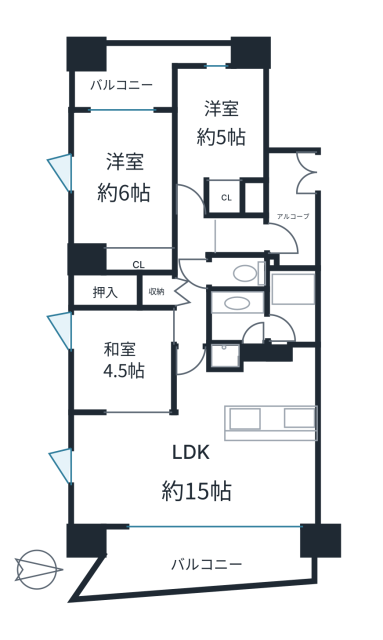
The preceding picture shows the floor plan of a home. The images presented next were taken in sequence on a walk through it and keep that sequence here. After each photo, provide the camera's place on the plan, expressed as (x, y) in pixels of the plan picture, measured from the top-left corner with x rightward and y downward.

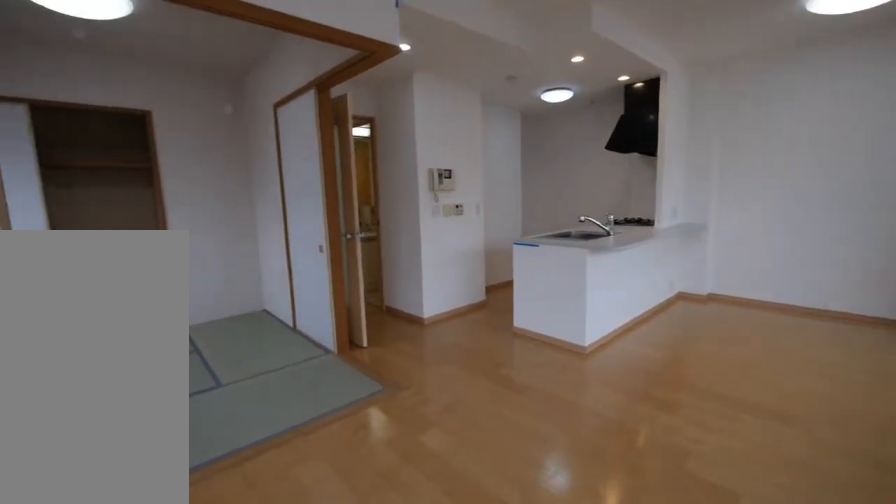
(124, 455)
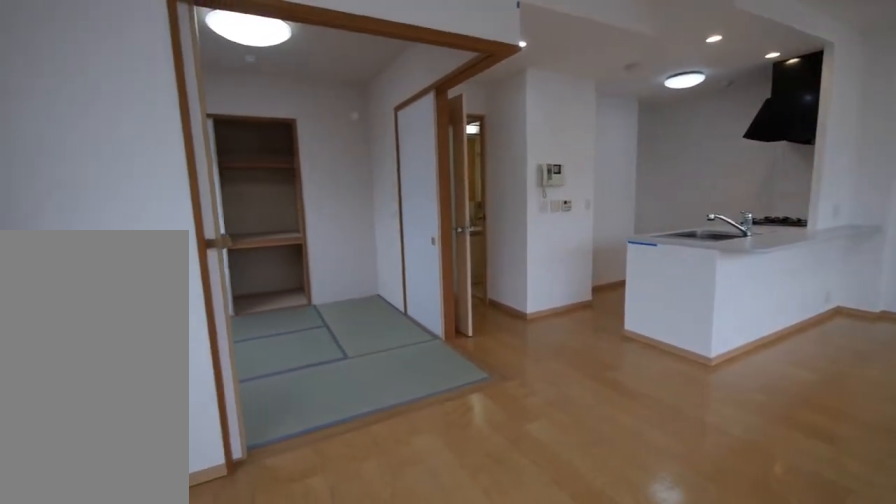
(124, 455)
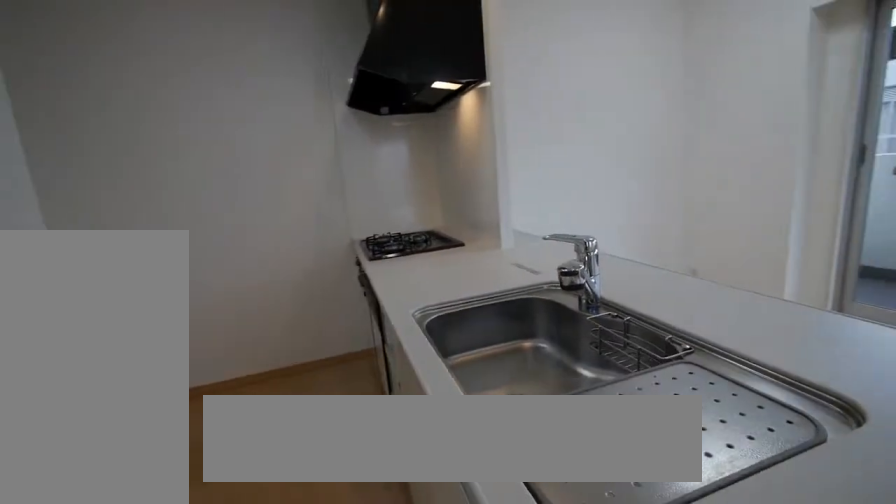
(250, 385)
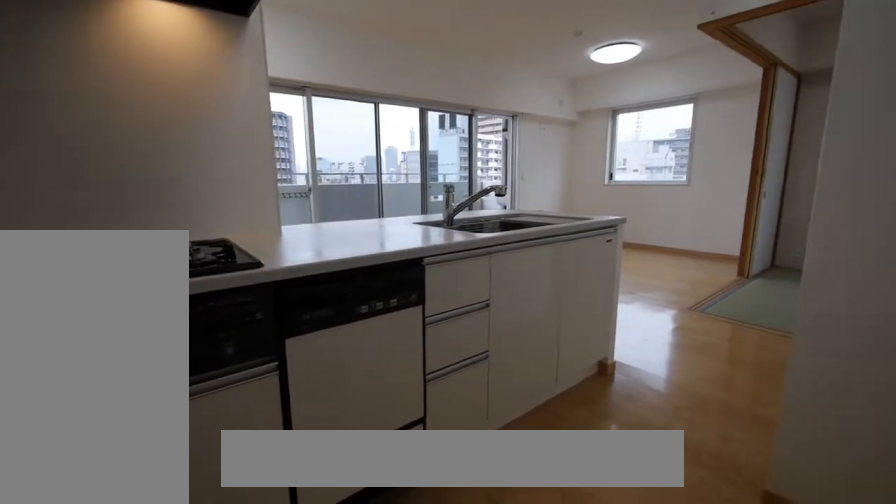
(250, 386)
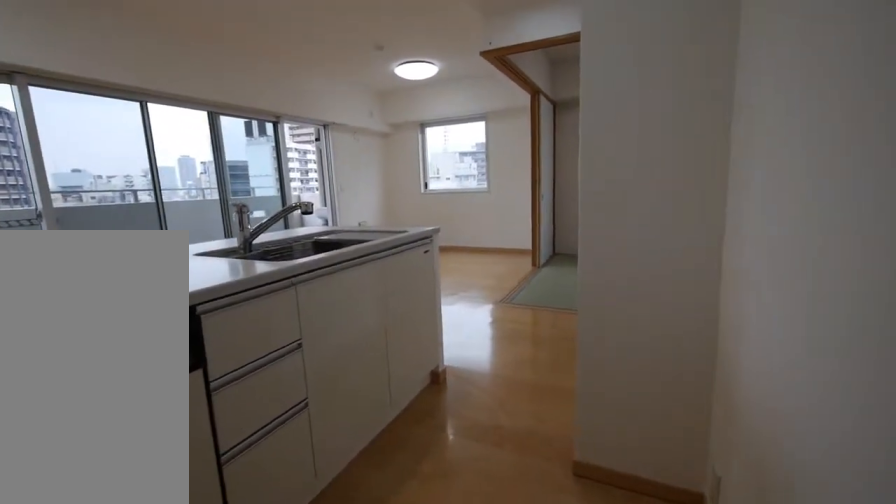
(250, 386)
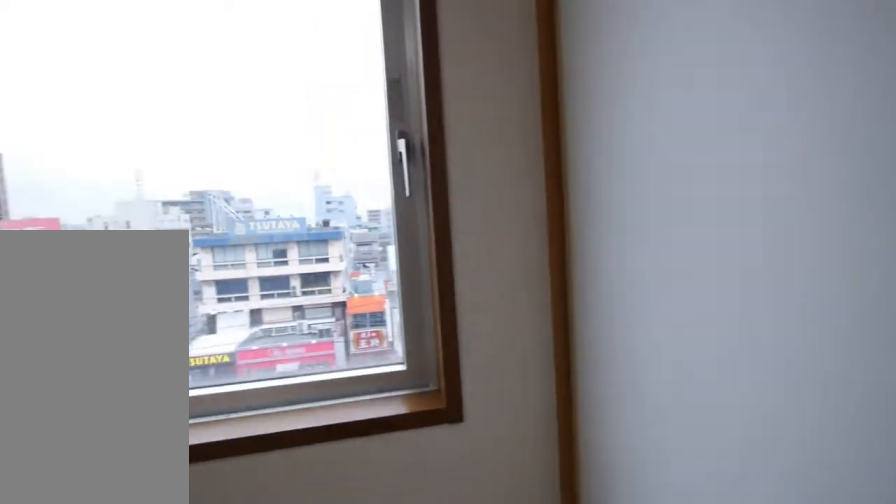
(111, 373)
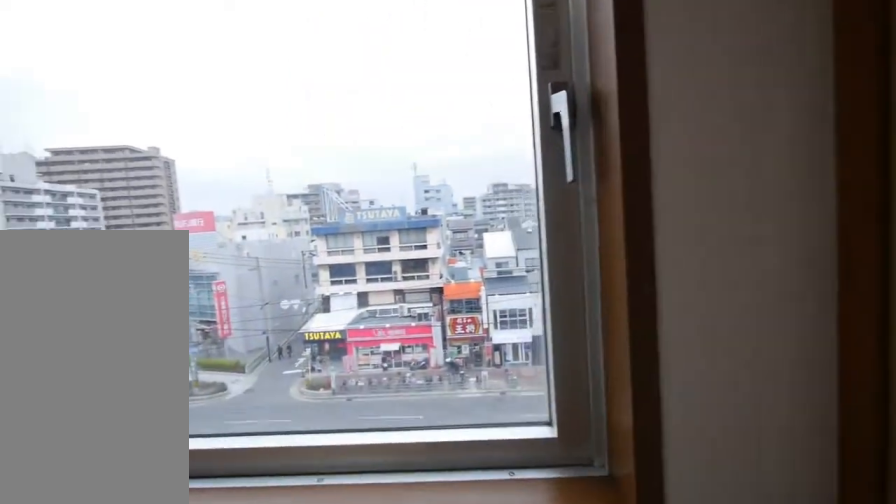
(110, 373)
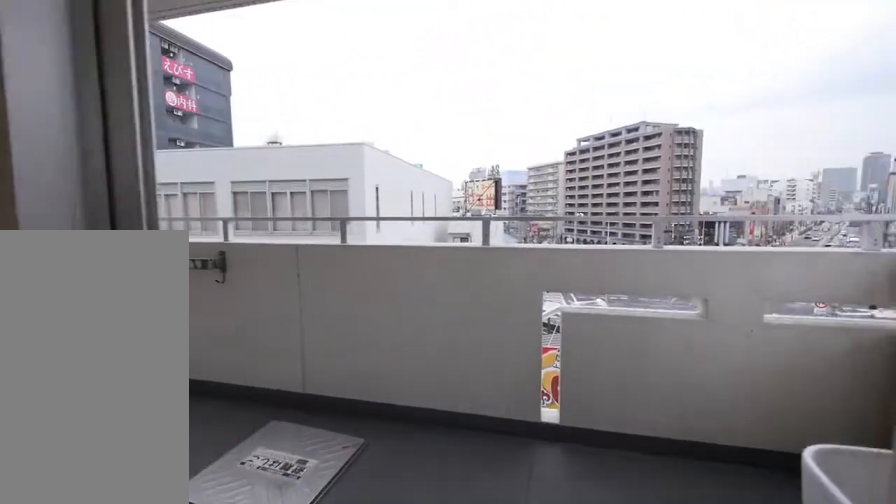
(124, 561)
